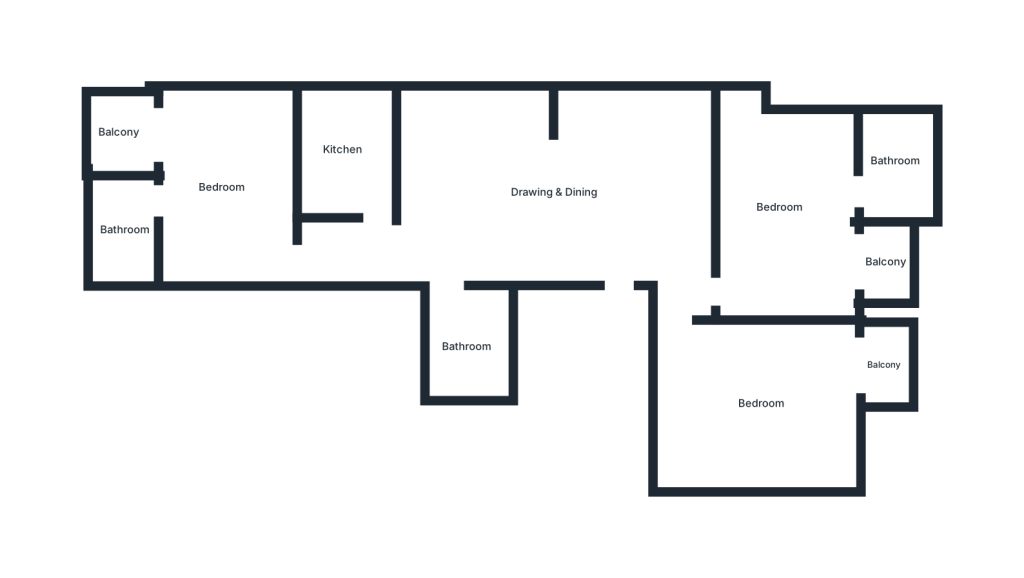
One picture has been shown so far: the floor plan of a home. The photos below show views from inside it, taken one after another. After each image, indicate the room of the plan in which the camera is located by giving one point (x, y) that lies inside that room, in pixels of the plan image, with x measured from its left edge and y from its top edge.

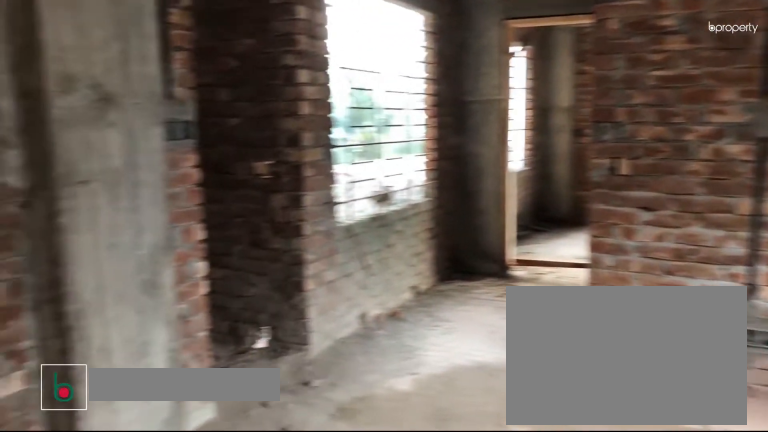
(550, 189)
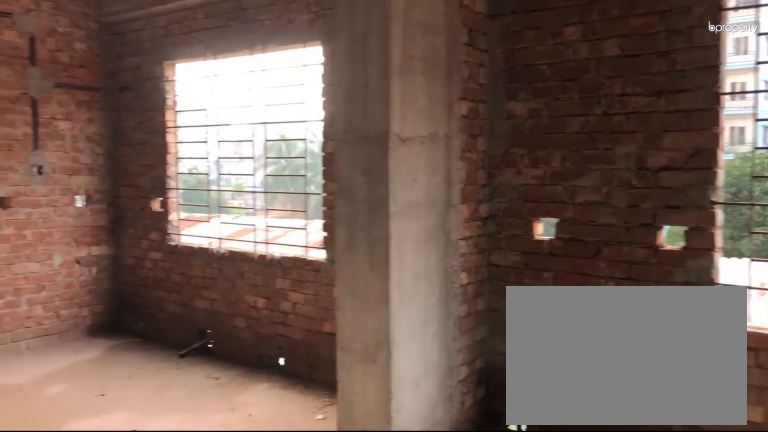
(549, 188)
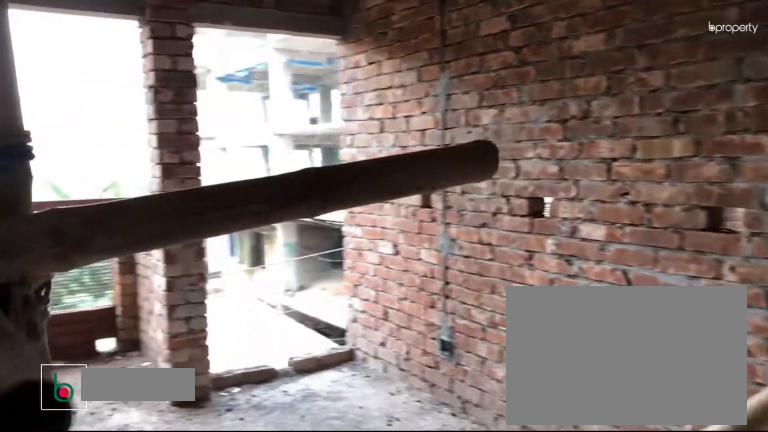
(758, 403)
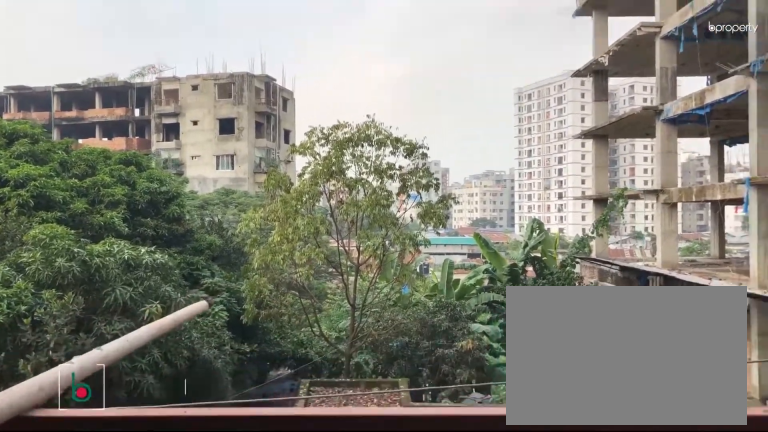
(882, 364)
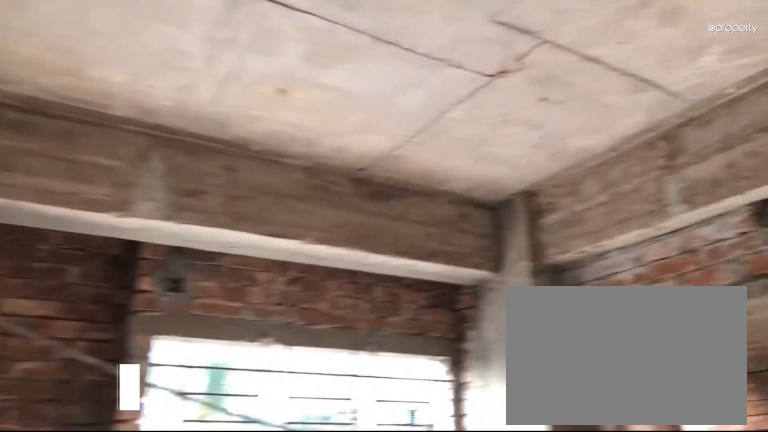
(777, 202)
